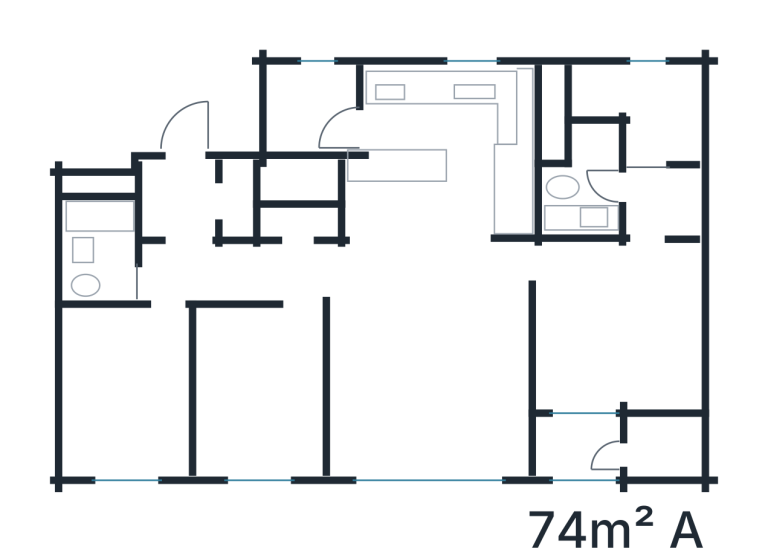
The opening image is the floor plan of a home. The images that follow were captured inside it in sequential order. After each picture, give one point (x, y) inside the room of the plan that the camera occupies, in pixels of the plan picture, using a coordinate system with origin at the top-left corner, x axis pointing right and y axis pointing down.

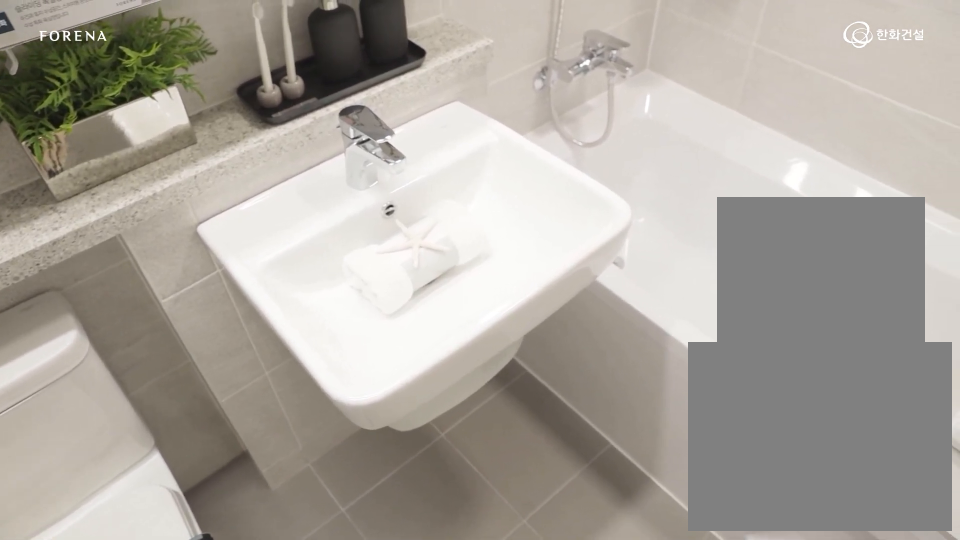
(129, 278)
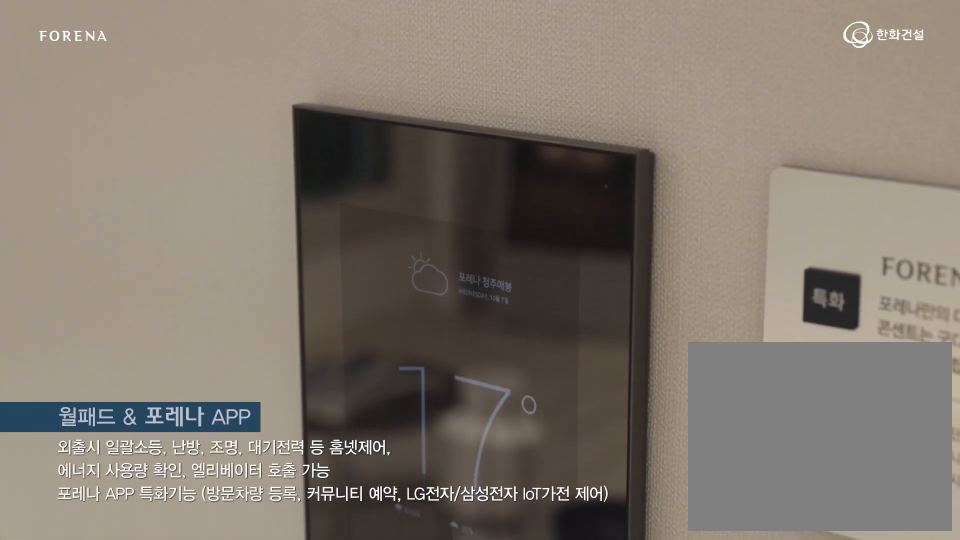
(435, 370)
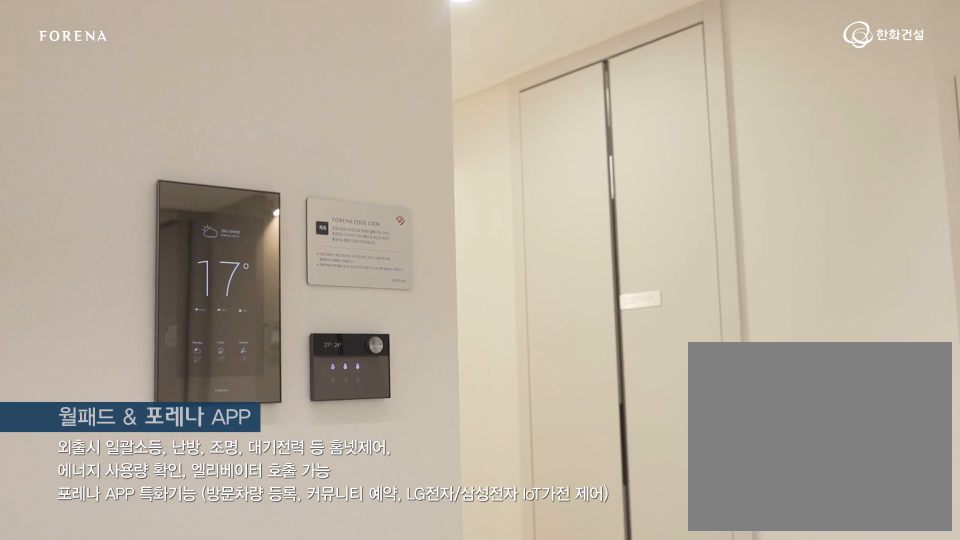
(435, 370)
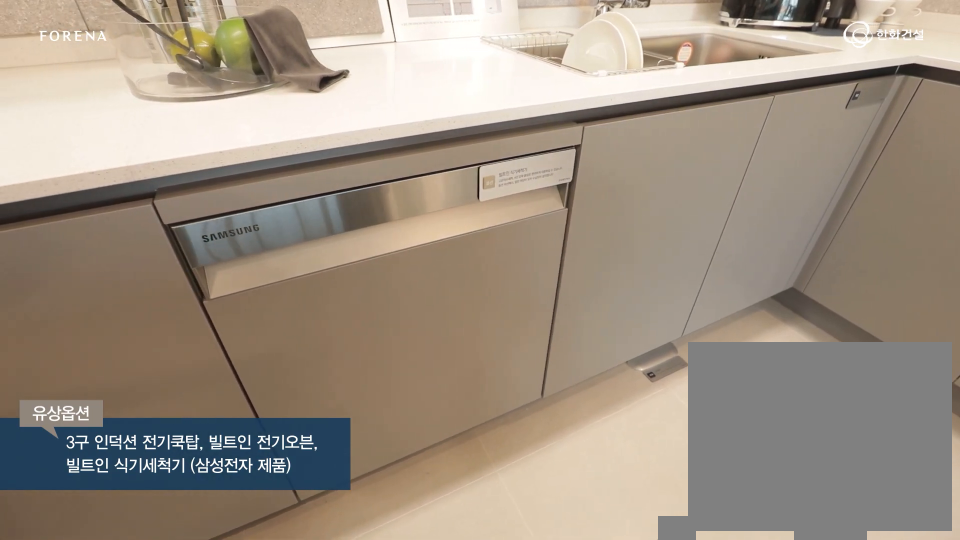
(422, 215)
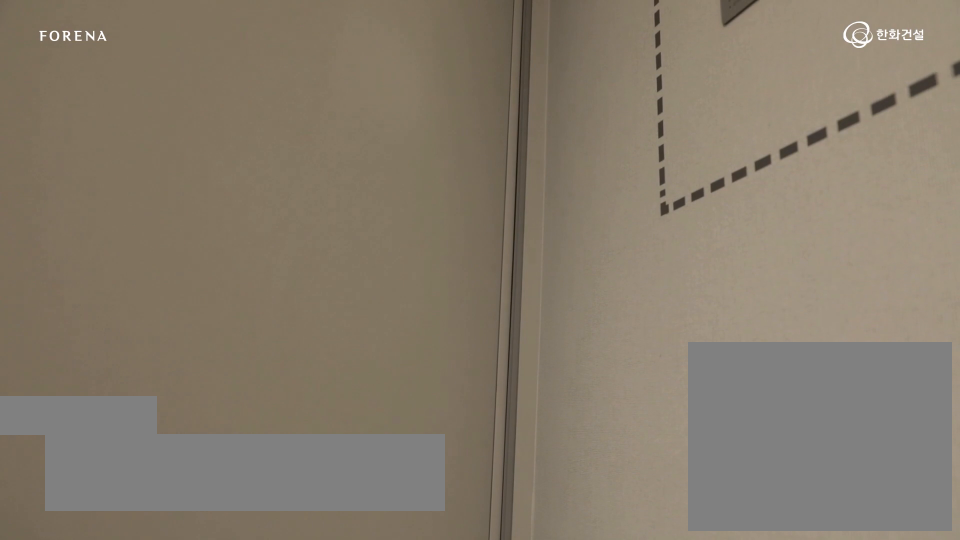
(620, 316)
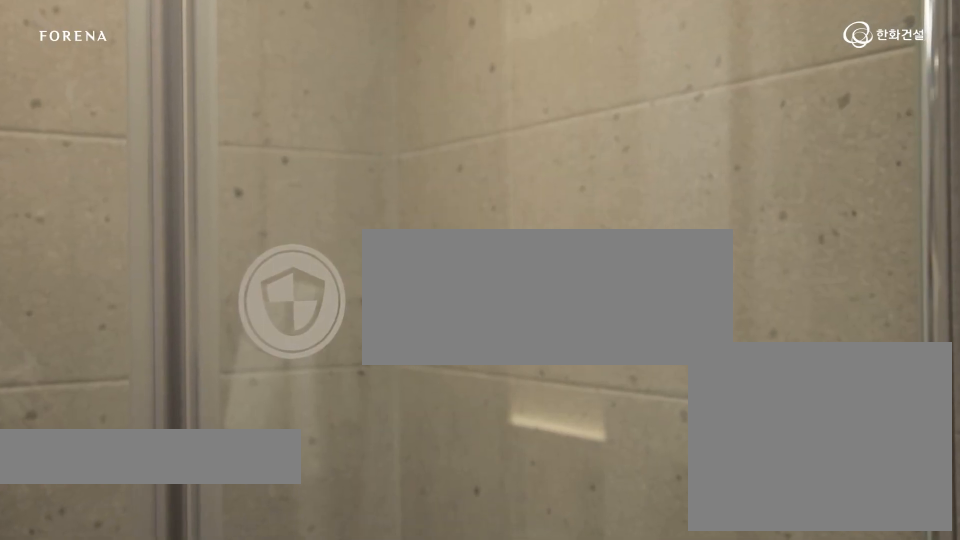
(610, 188)
